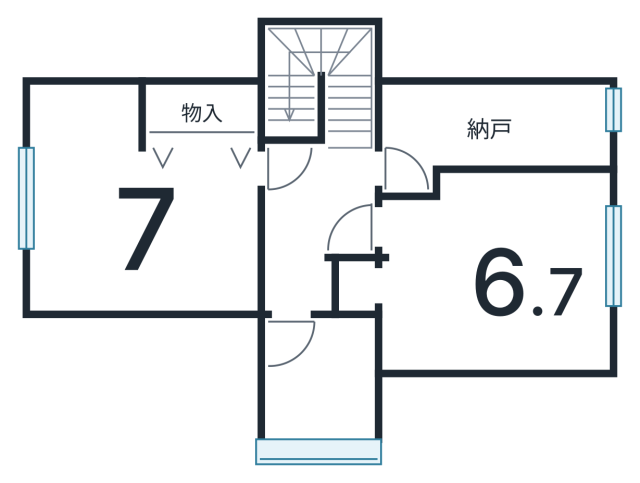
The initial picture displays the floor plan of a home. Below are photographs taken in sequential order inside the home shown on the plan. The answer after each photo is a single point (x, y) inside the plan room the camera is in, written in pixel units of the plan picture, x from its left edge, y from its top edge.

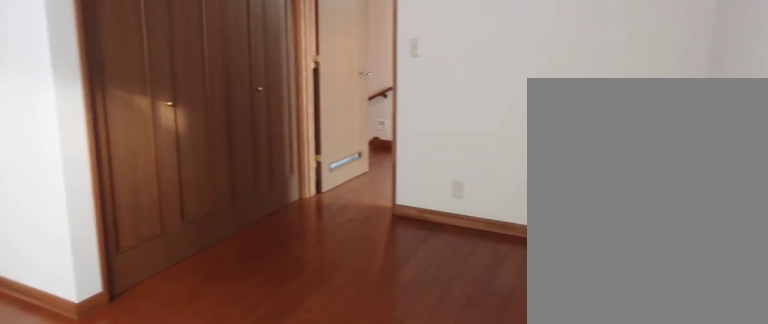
(146, 234)
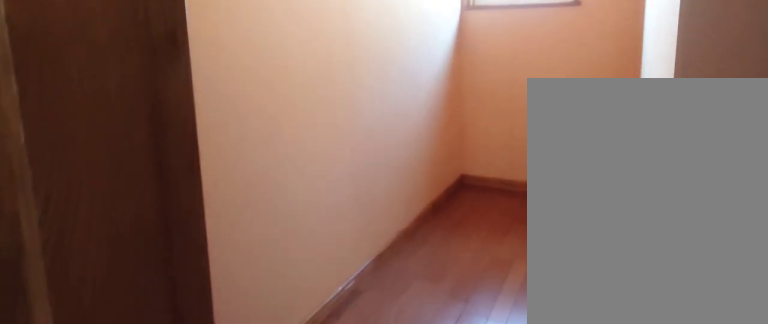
(503, 130)
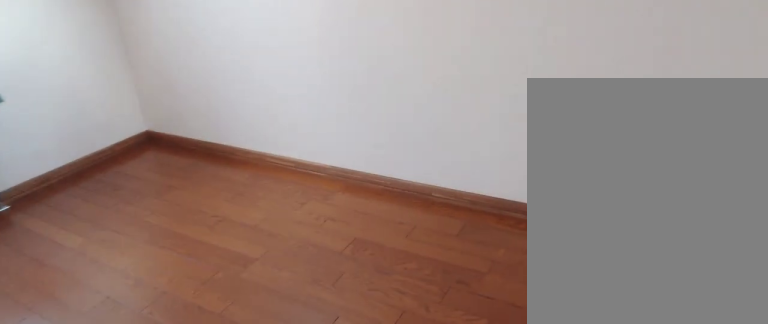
(506, 275)
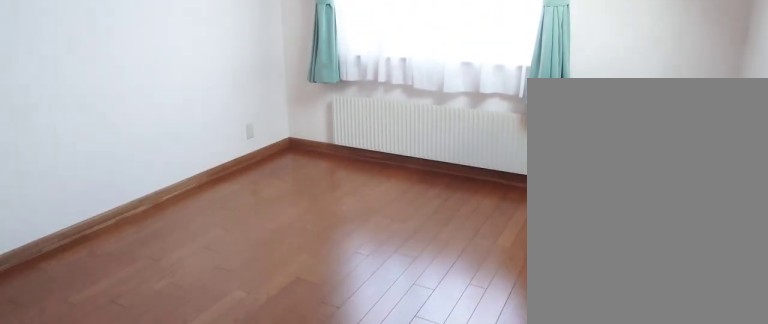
(506, 275)
